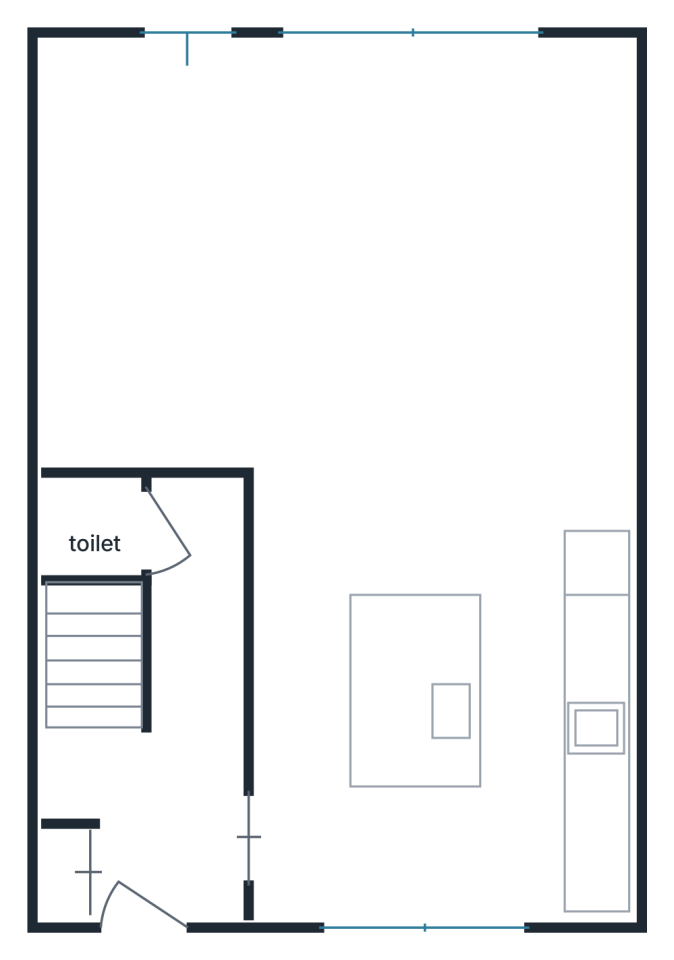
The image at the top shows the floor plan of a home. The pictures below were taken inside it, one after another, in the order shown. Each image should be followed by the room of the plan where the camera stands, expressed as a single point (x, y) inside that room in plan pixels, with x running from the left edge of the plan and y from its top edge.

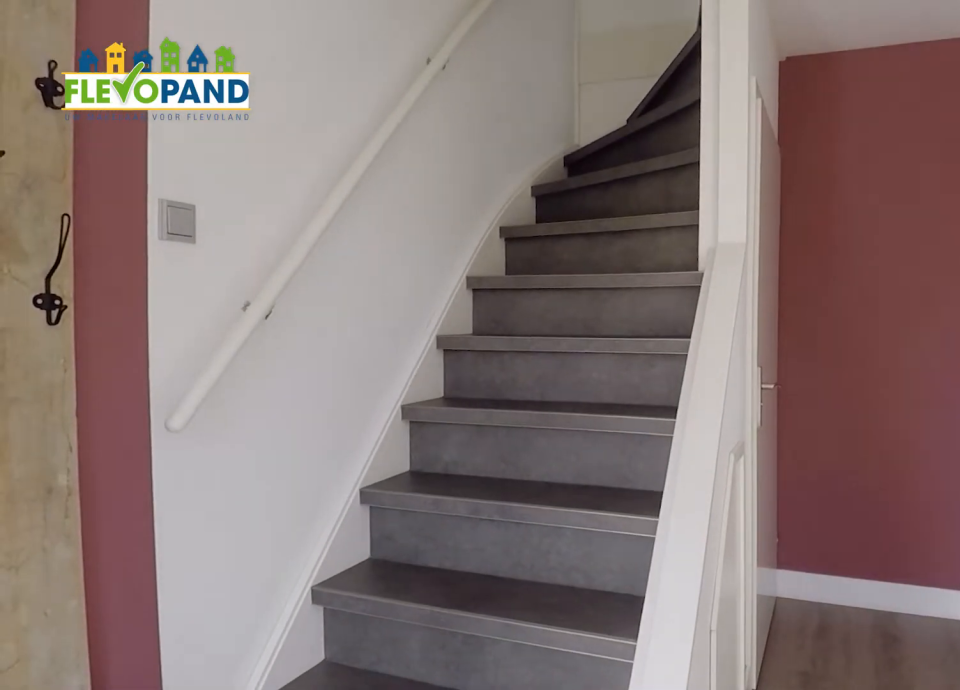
(204, 687)
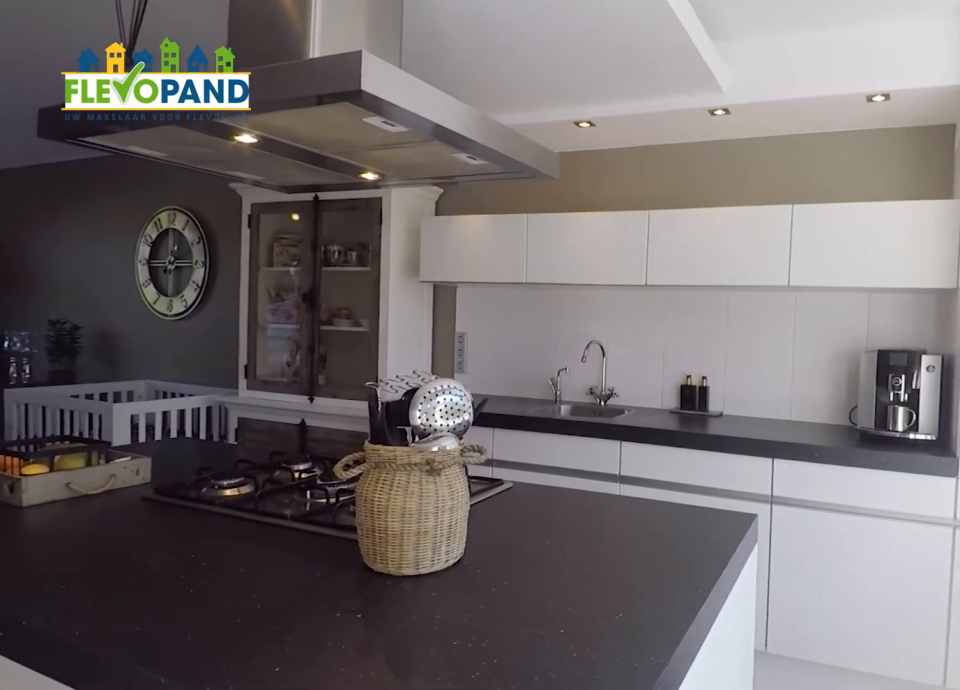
(443, 719)
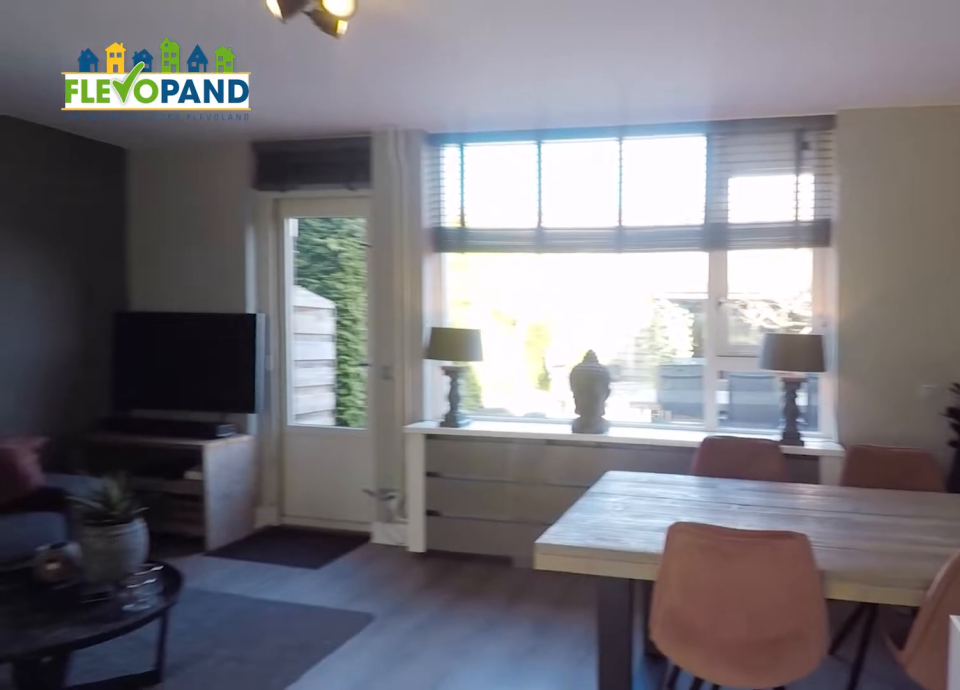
(312, 213)
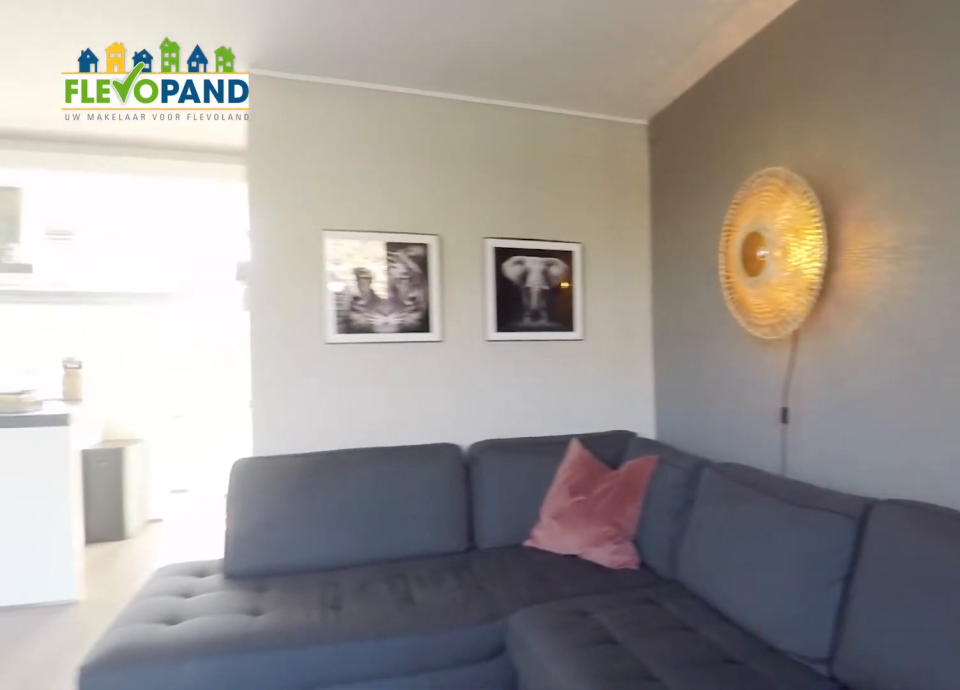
(312, 213)
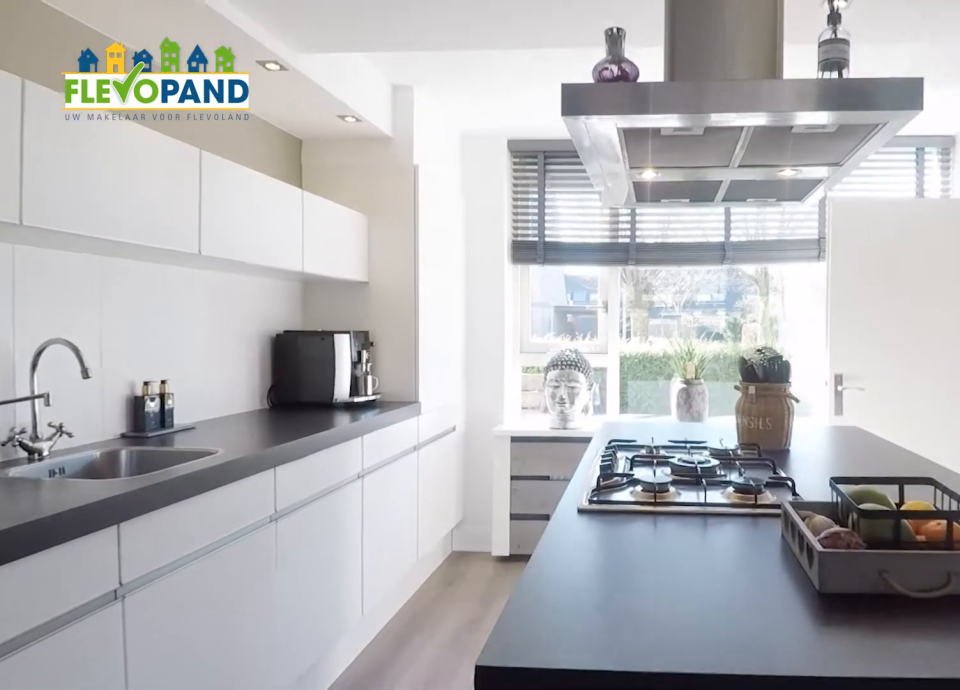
(443, 719)
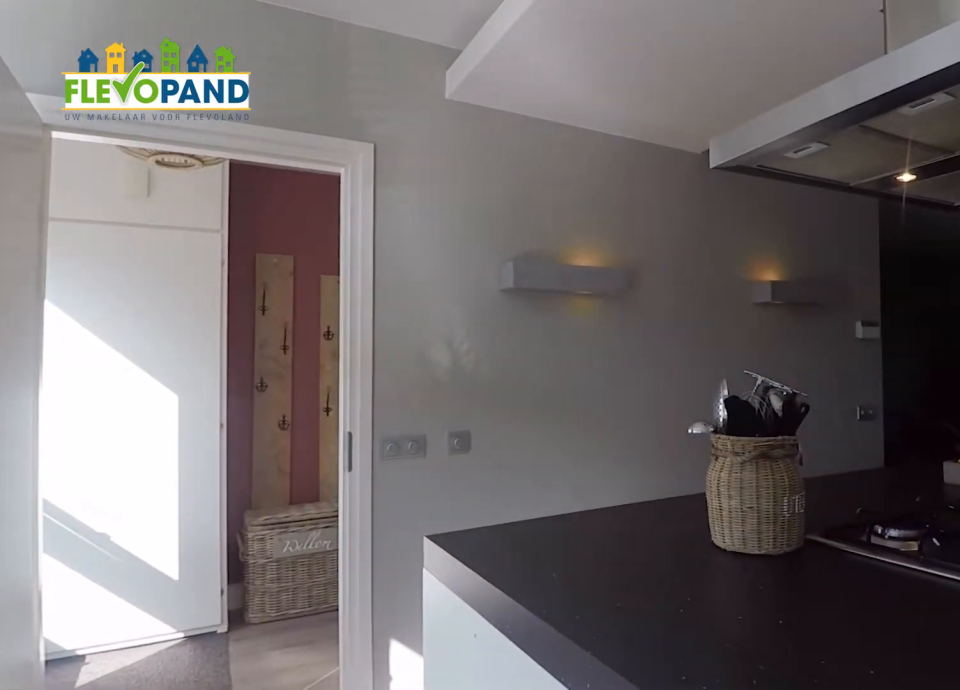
(443, 719)
